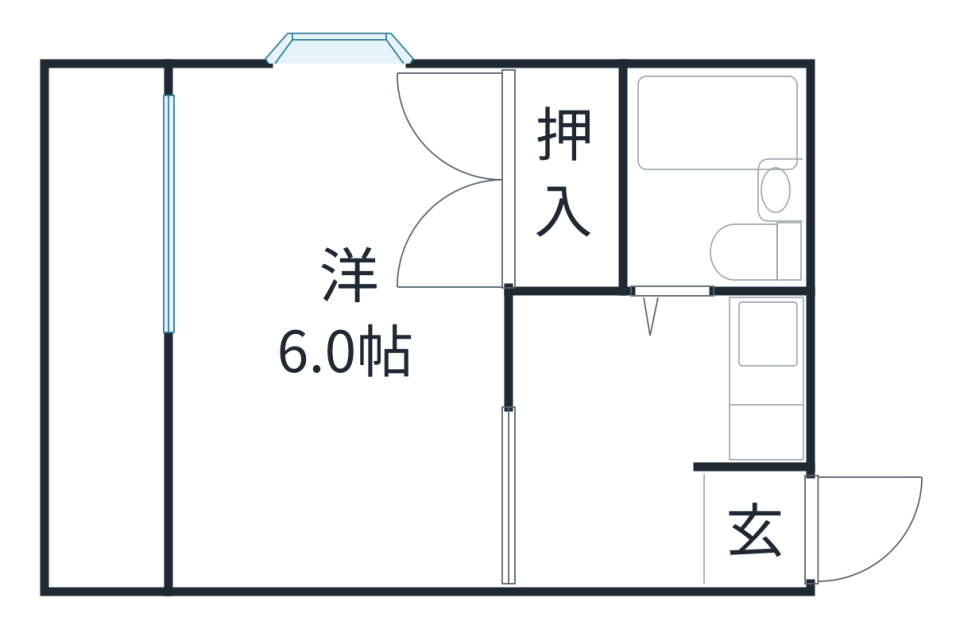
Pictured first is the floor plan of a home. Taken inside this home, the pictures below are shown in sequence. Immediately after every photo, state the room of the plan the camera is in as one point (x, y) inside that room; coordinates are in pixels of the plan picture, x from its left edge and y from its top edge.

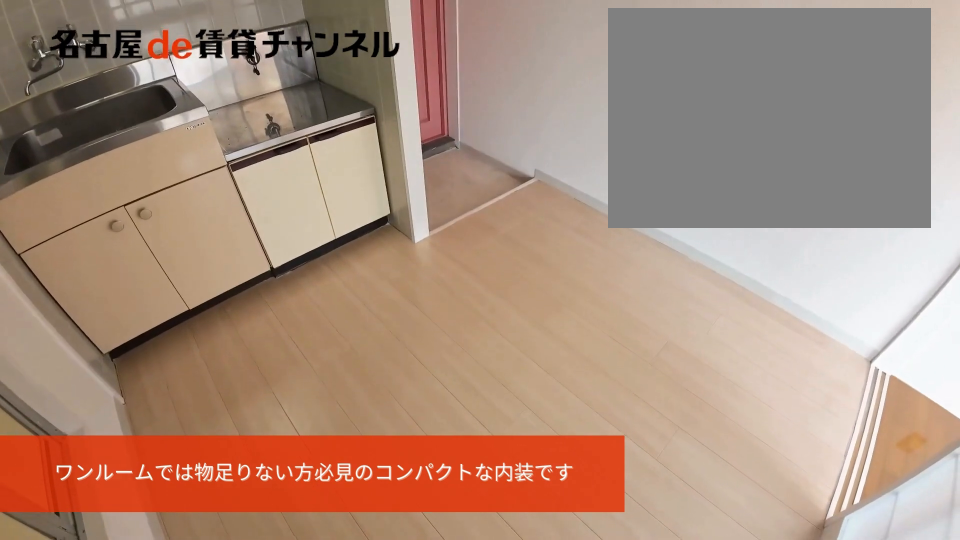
(611, 438)
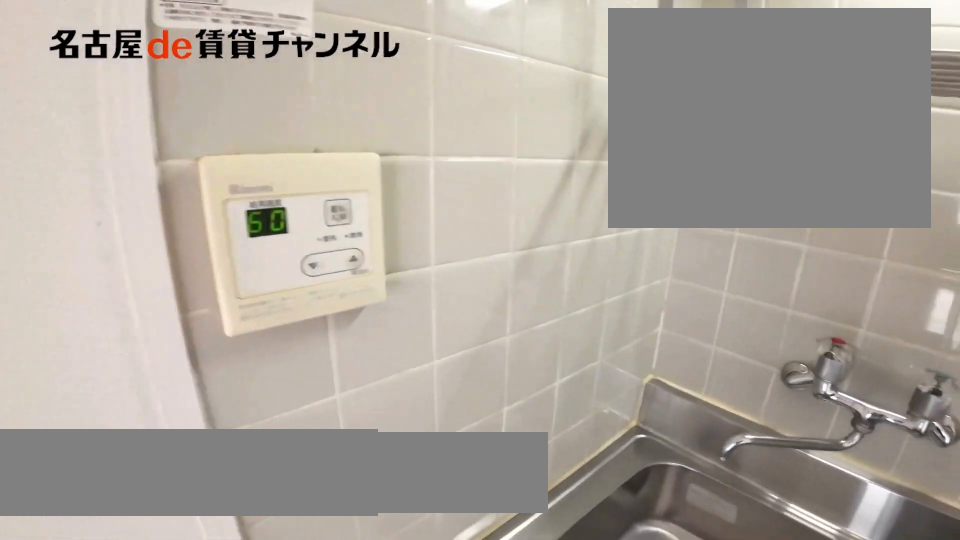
(772, 385)
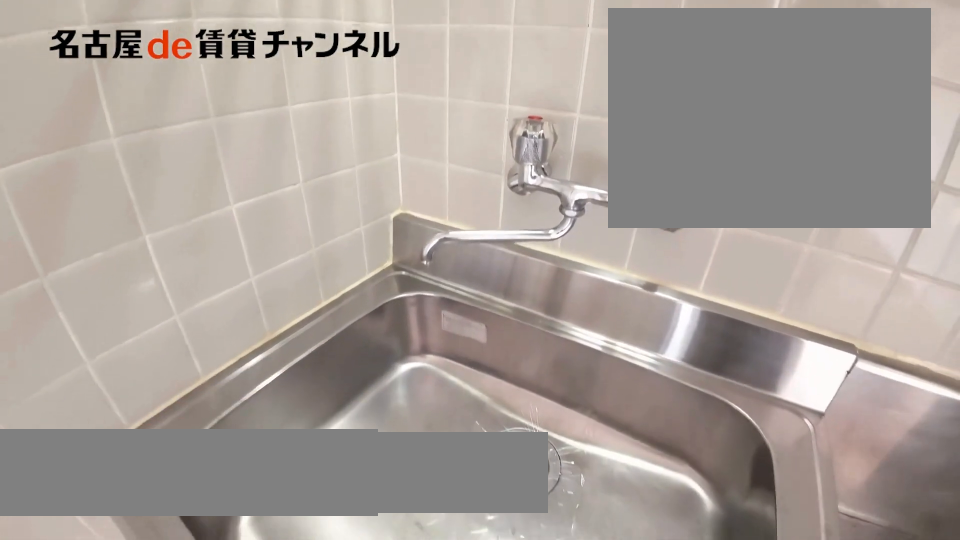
(772, 385)
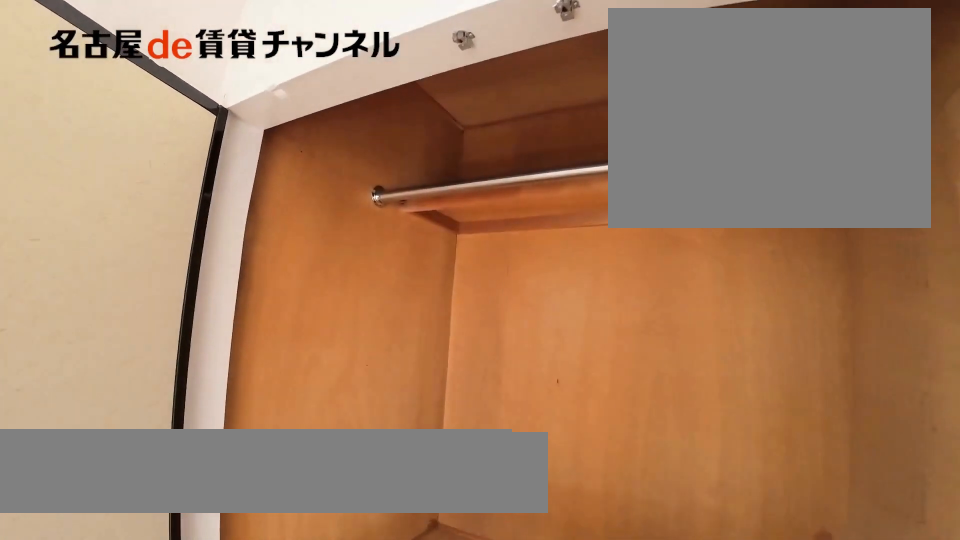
(565, 178)
